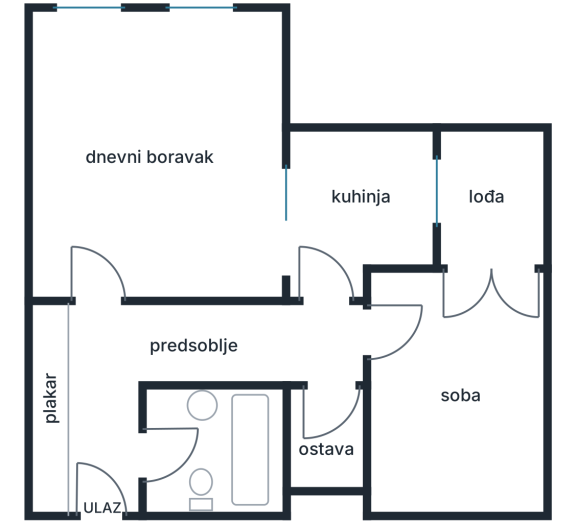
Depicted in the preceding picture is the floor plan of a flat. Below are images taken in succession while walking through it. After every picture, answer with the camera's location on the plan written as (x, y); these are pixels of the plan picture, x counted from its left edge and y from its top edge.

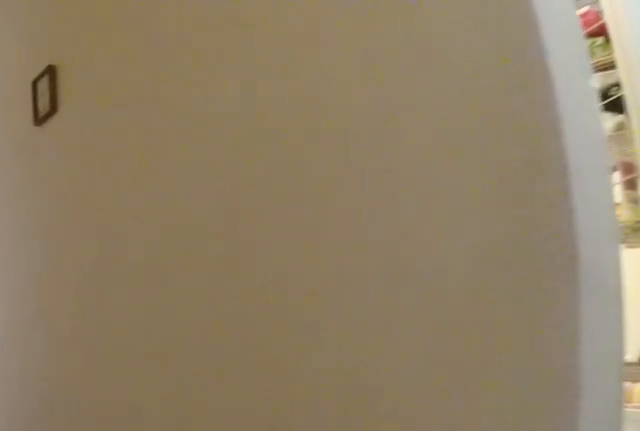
(86, 338)
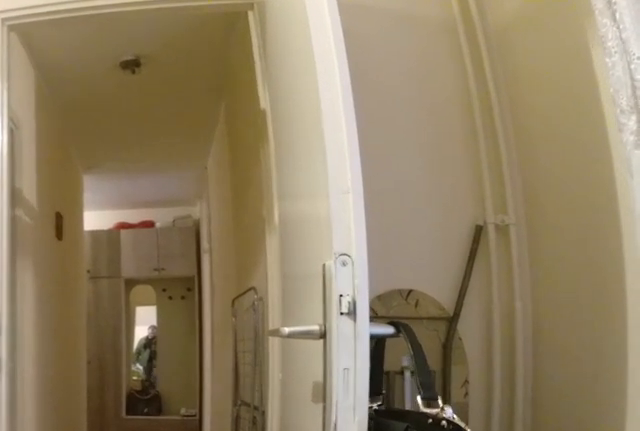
(462, 338)
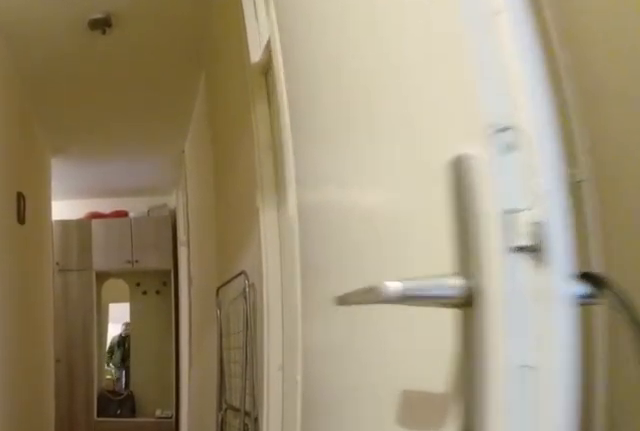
(426, 345)
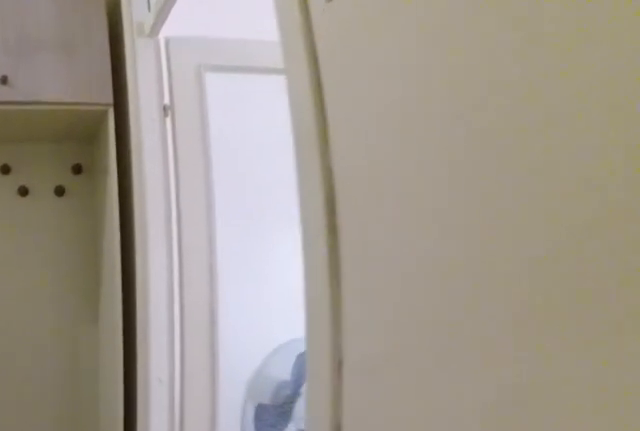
(188, 349)
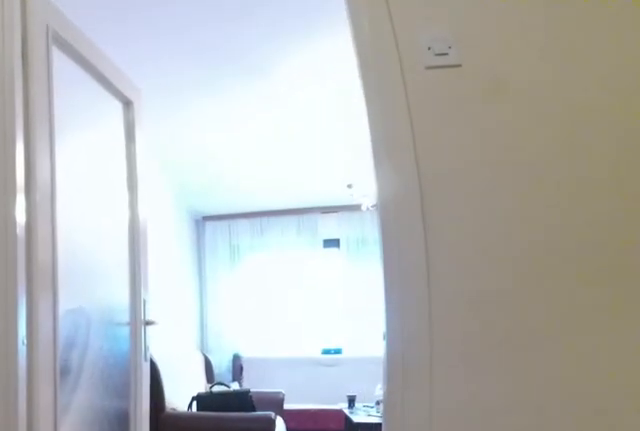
(117, 456)
